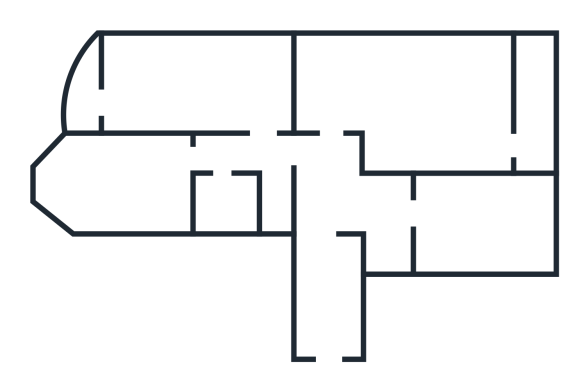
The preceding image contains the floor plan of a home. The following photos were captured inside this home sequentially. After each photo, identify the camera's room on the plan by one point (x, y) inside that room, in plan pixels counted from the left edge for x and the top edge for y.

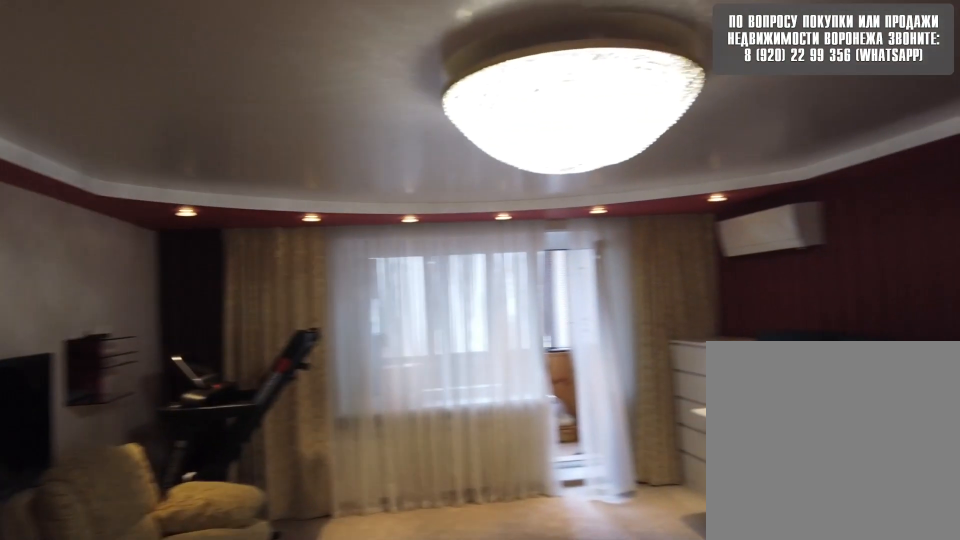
(329, 109)
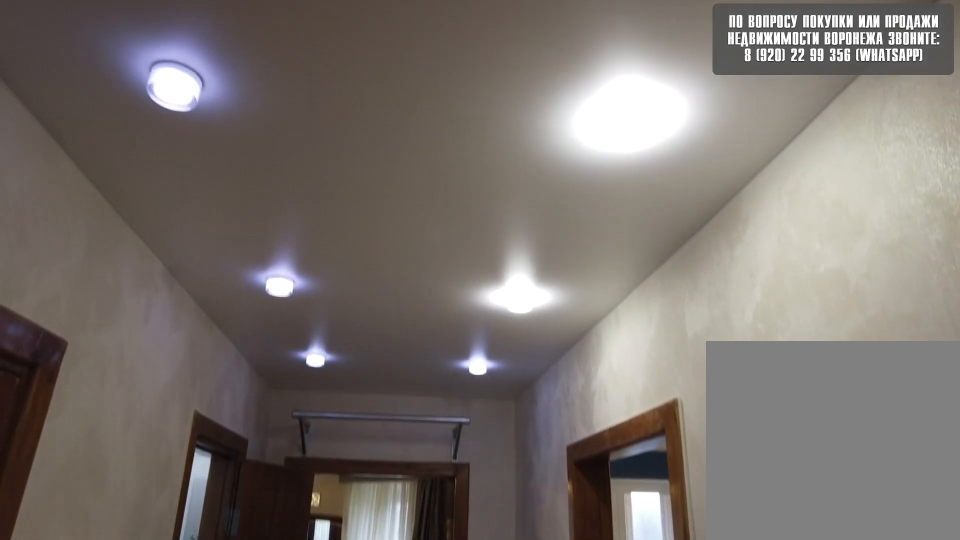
(329, 161)
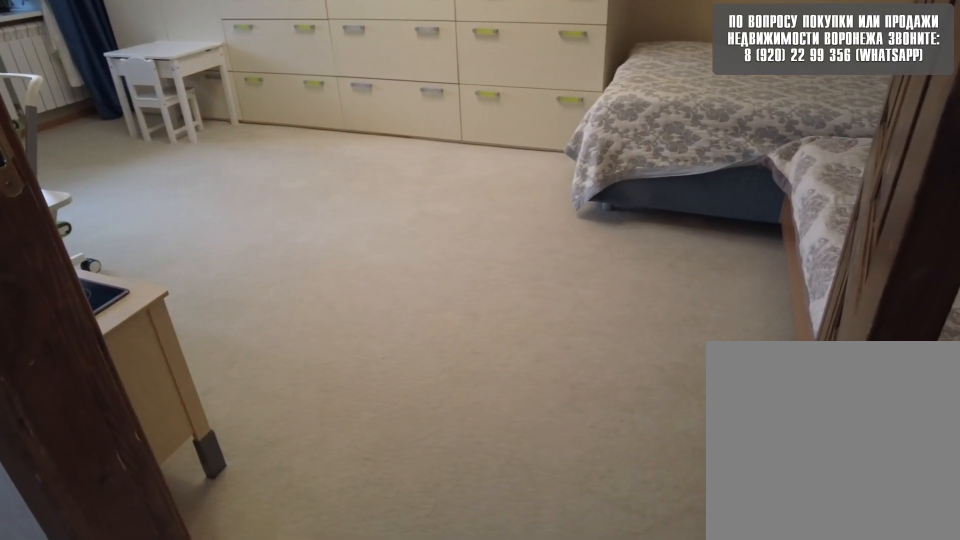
(262, 152)
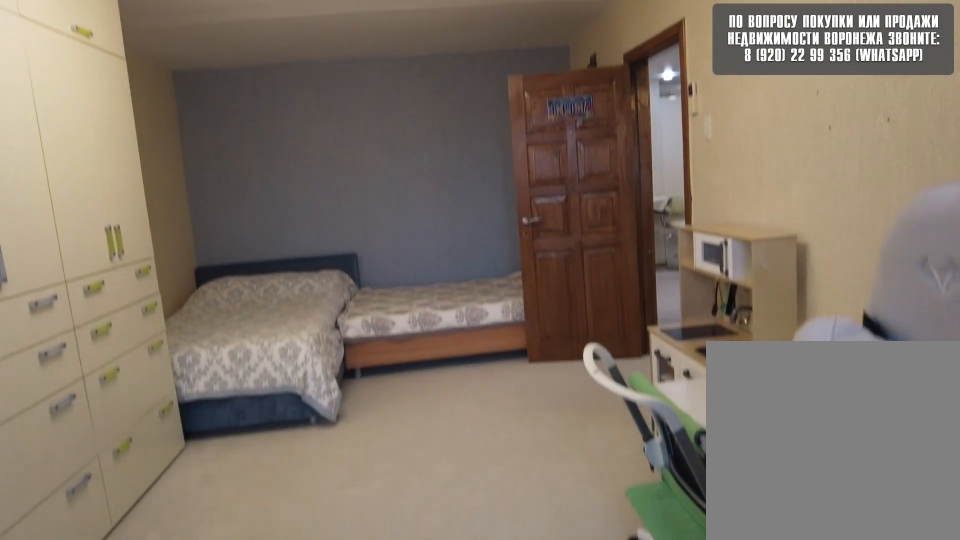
(236, 91)
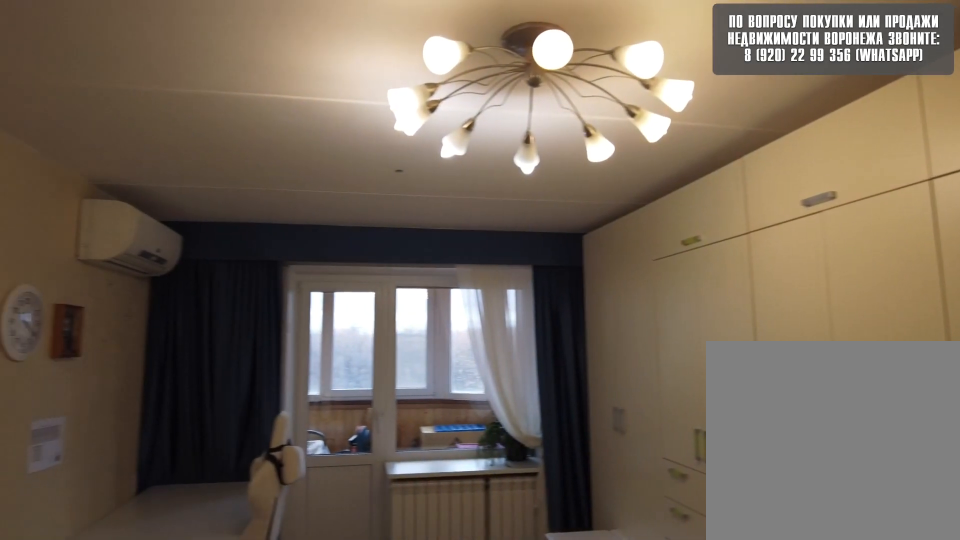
(236, 91)
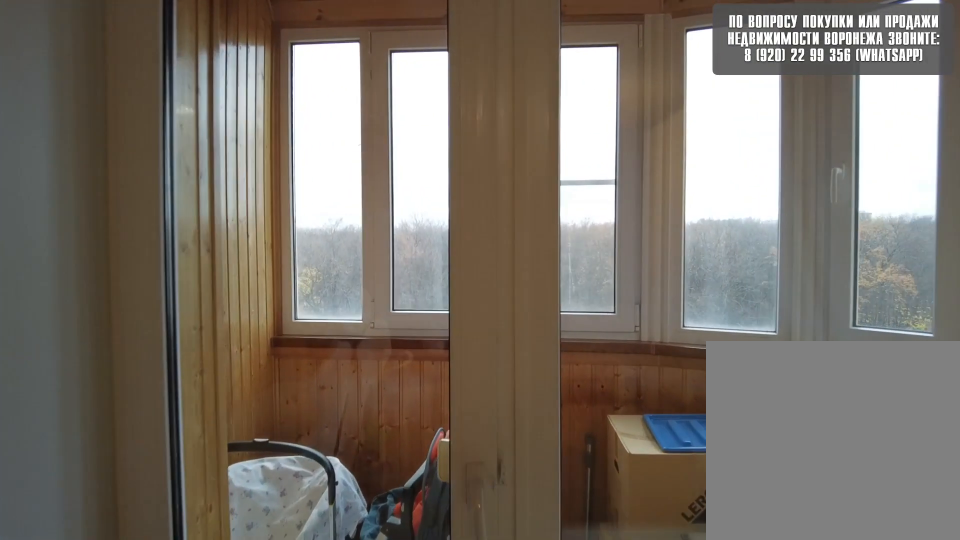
(140, 93)
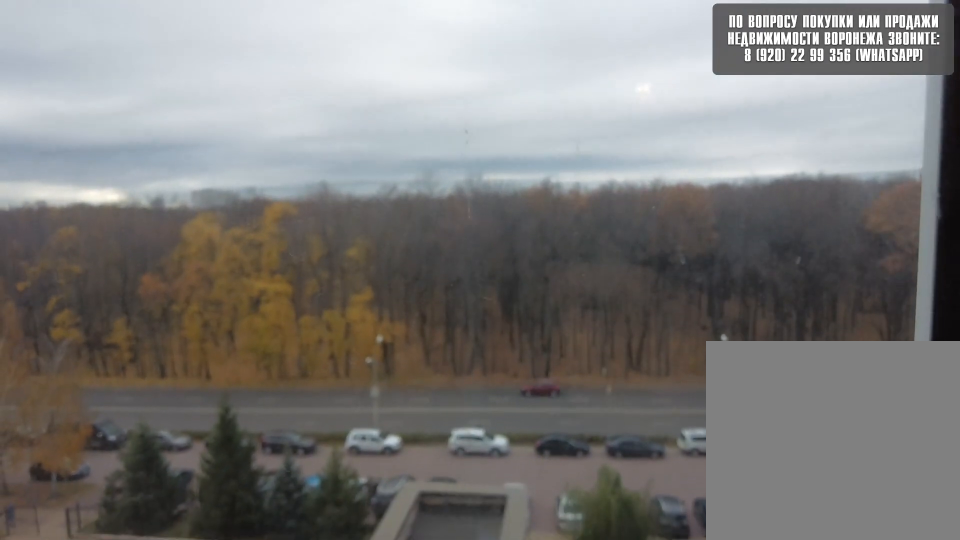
(89, 95)
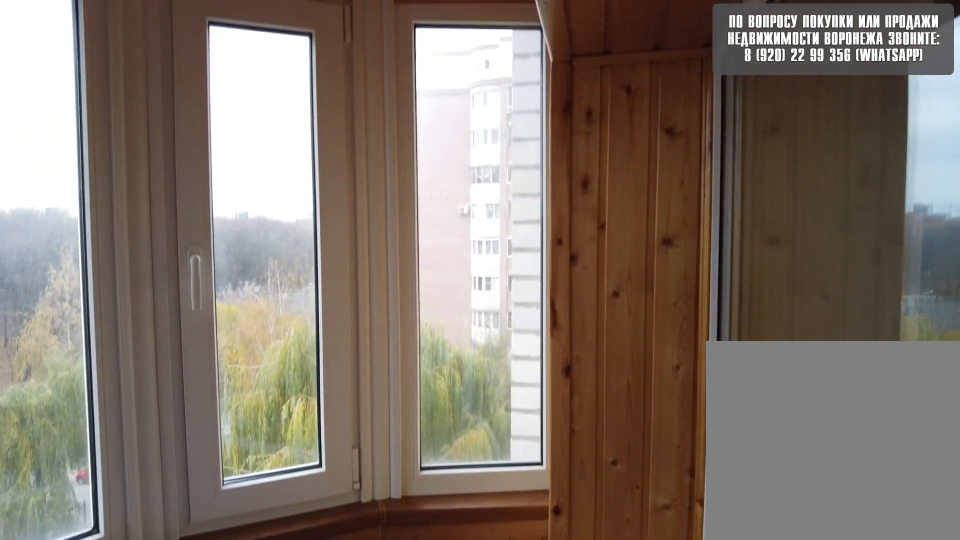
(89, 95)
